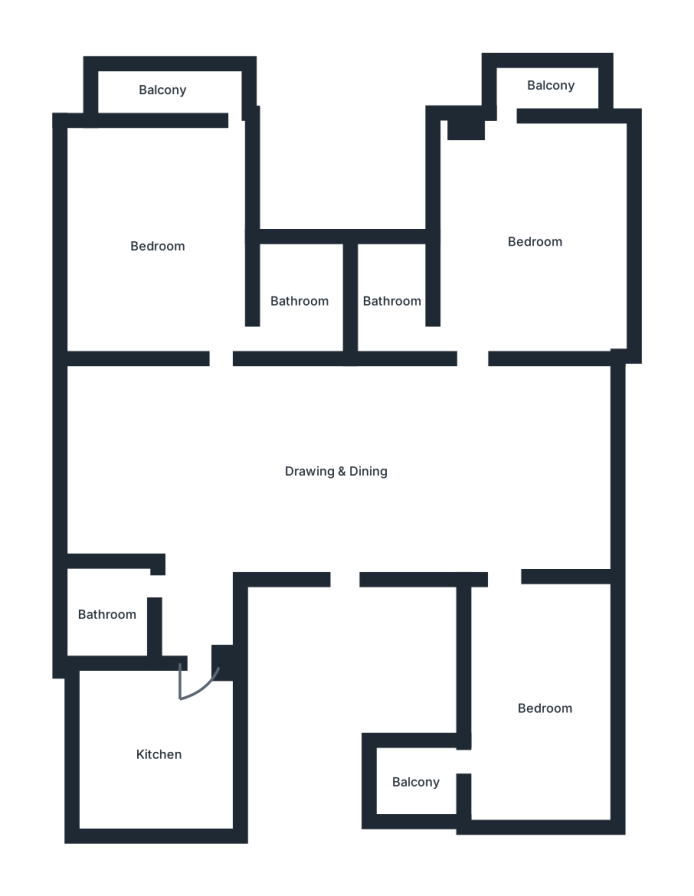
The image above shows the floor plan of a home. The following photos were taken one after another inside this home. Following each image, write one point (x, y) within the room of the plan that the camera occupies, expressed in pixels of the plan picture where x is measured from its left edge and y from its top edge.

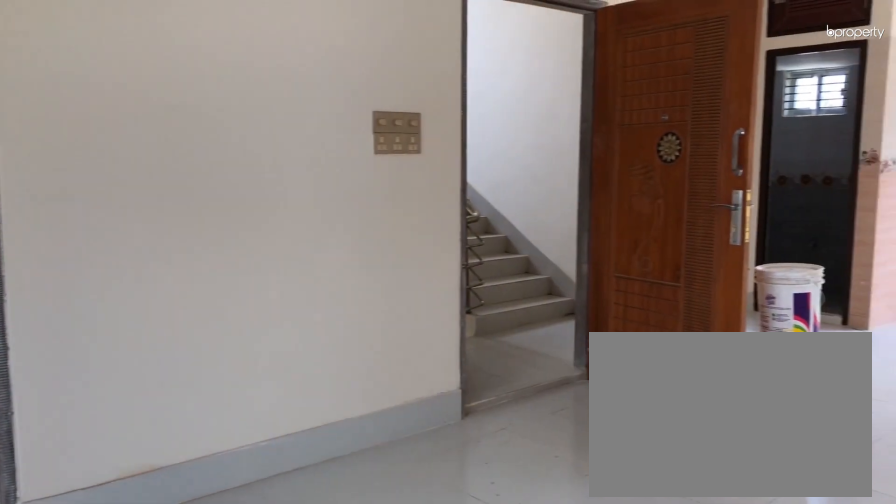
(335, 472)
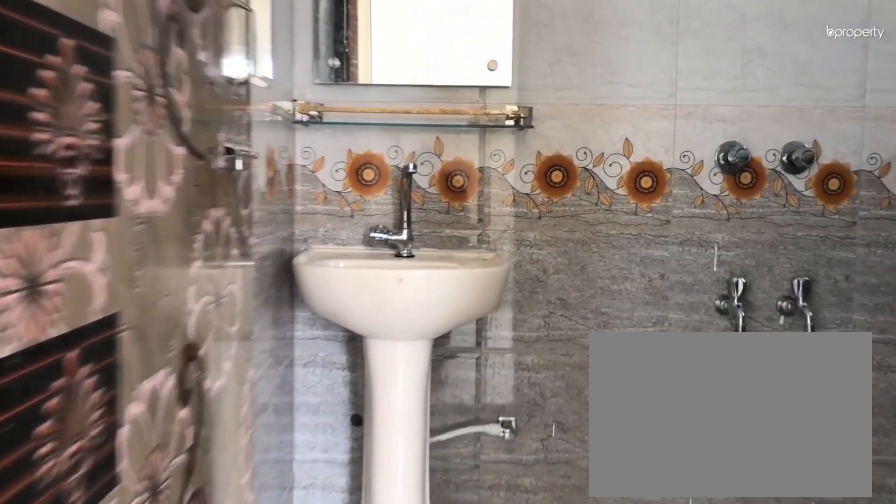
(392, 301)
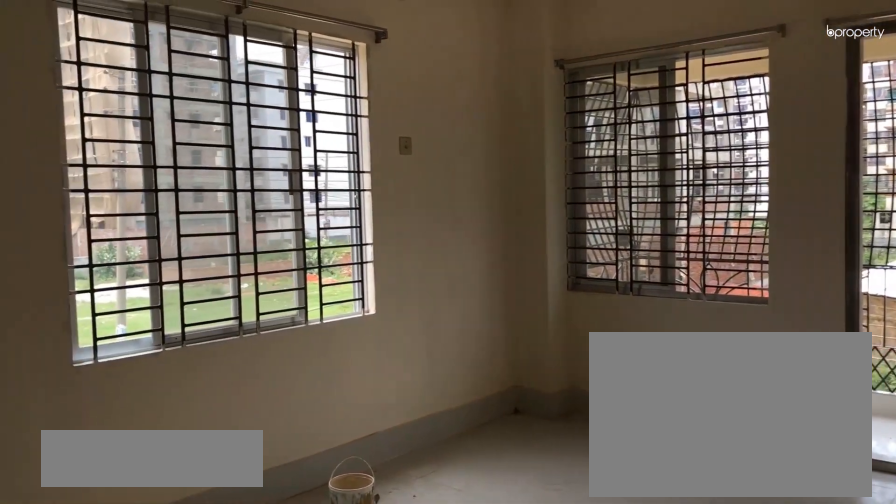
(157, 247)
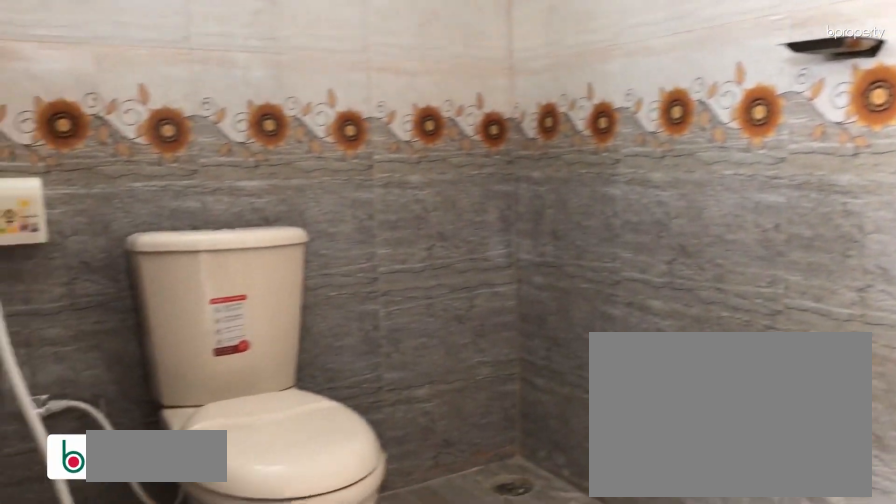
(300, 301)
